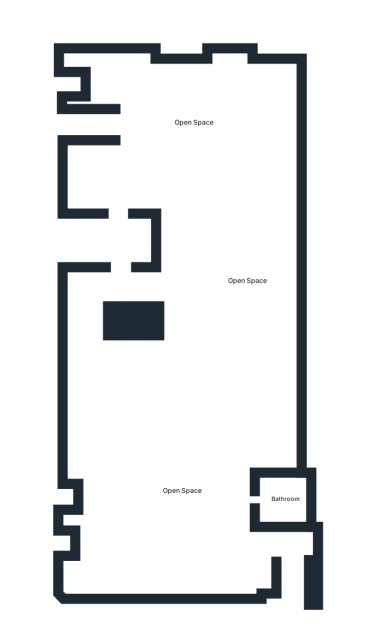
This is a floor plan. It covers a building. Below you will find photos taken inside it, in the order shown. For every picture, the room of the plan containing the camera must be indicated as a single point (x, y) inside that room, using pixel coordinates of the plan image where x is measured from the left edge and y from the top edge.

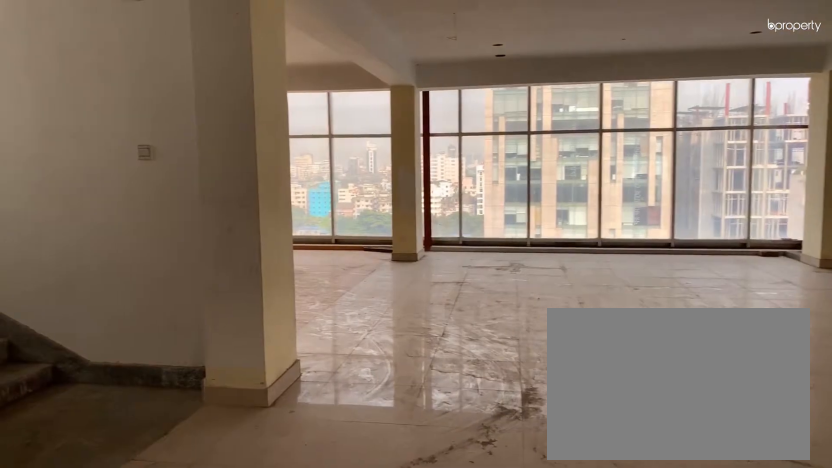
(195, 122)
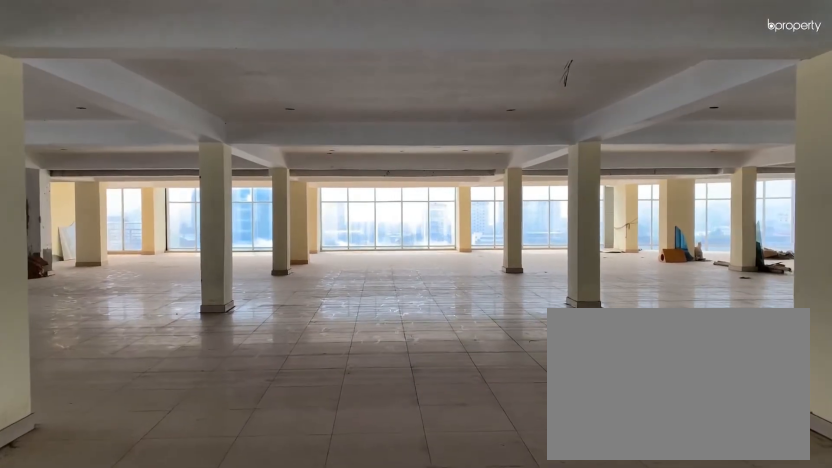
(246, 281)
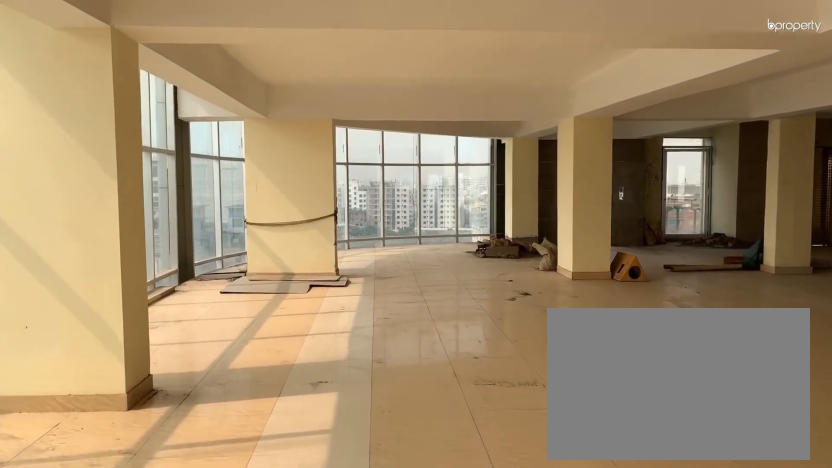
(181, 491)
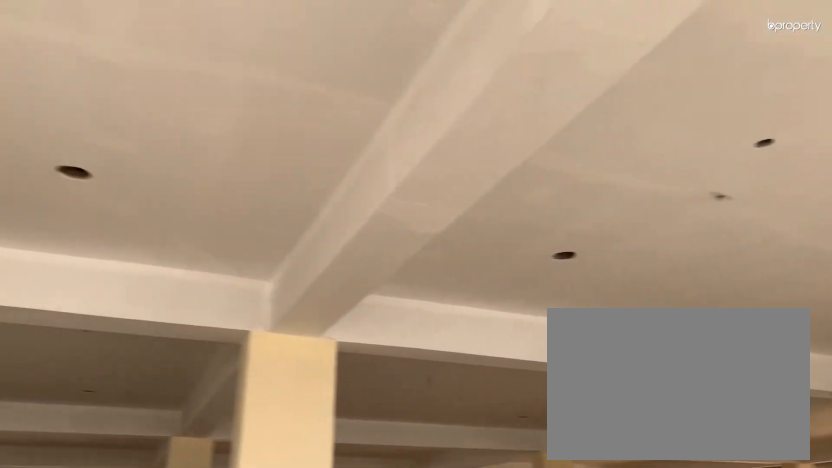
(181, 491)
